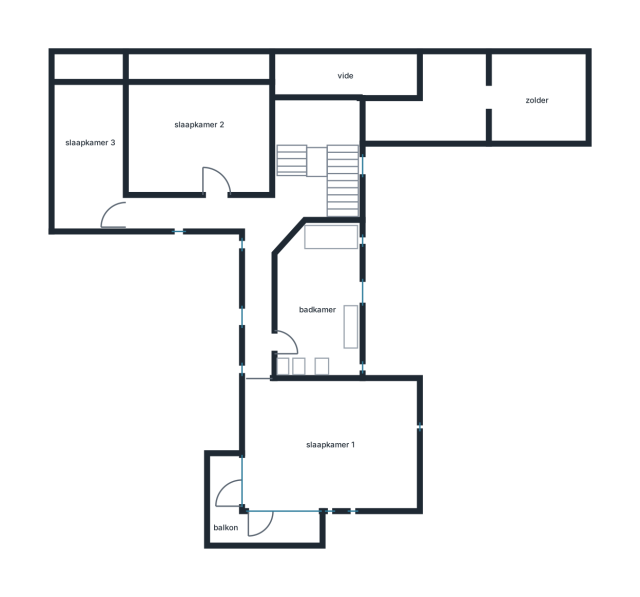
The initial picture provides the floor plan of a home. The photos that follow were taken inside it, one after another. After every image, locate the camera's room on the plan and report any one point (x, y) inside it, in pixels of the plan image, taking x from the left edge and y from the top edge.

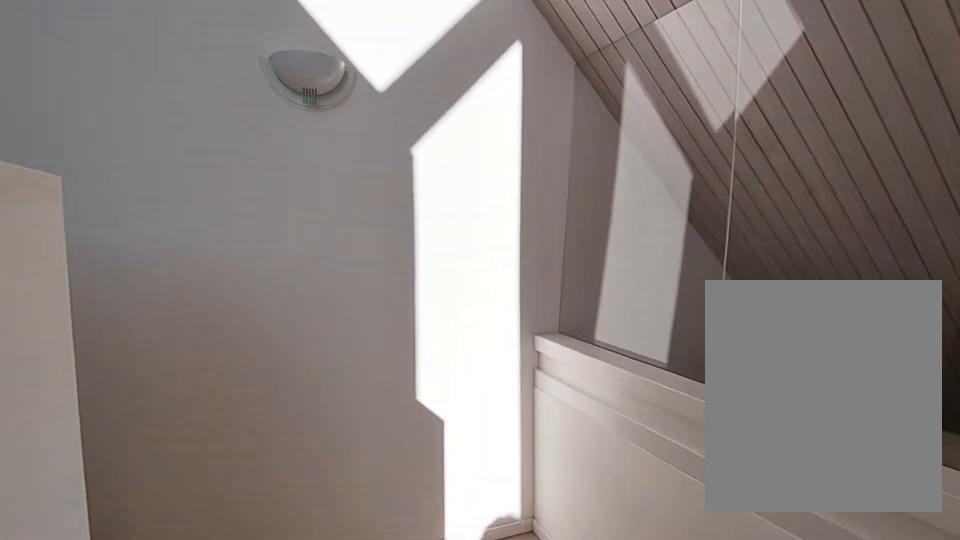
(266, 206)
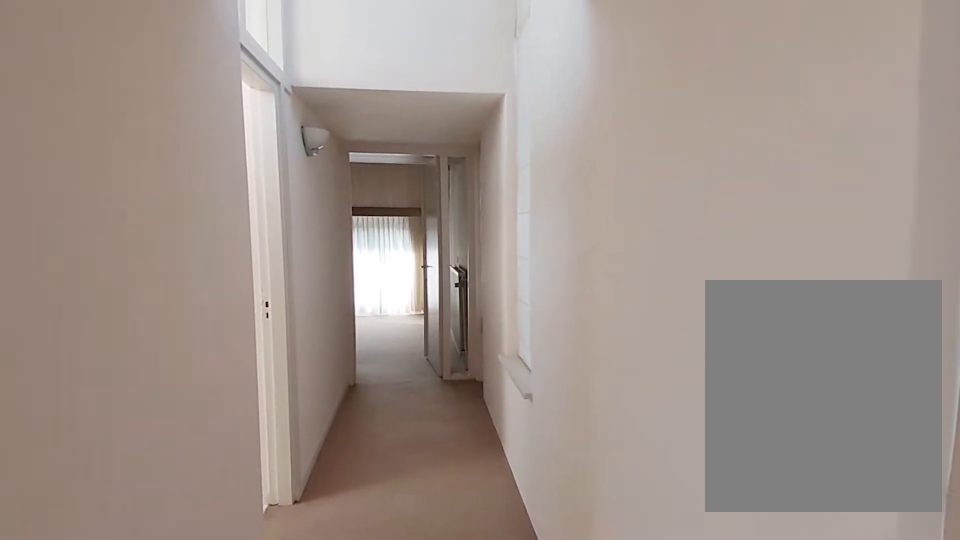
(266, 206)
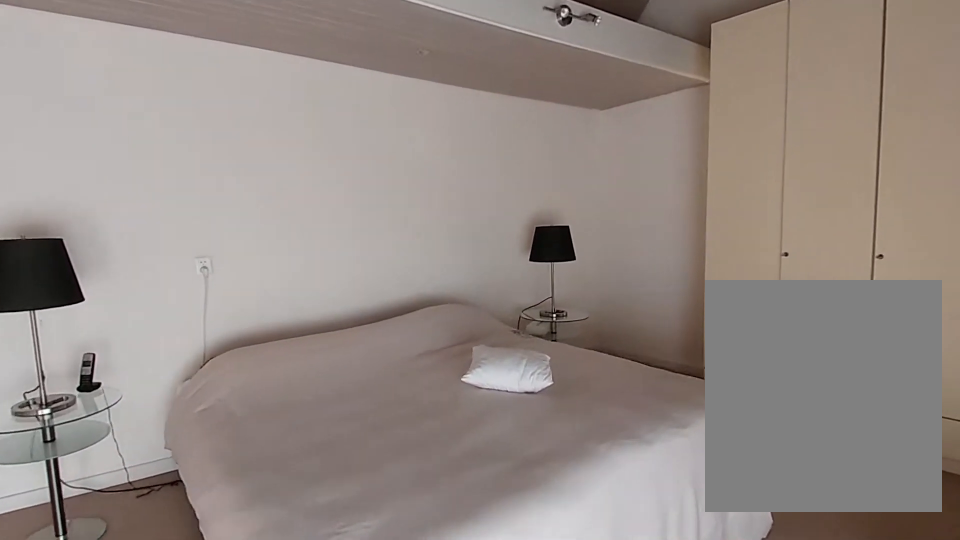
(330, 444)
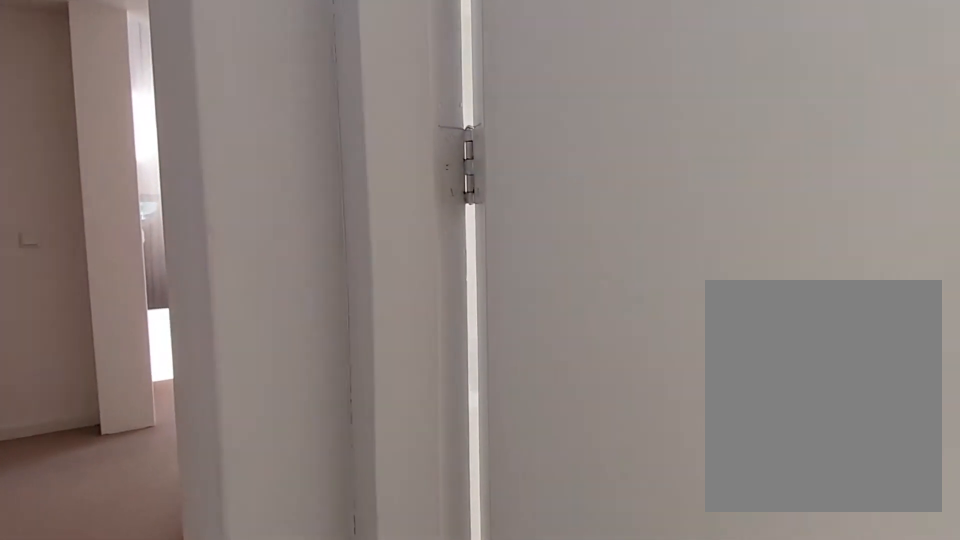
(266, 206)
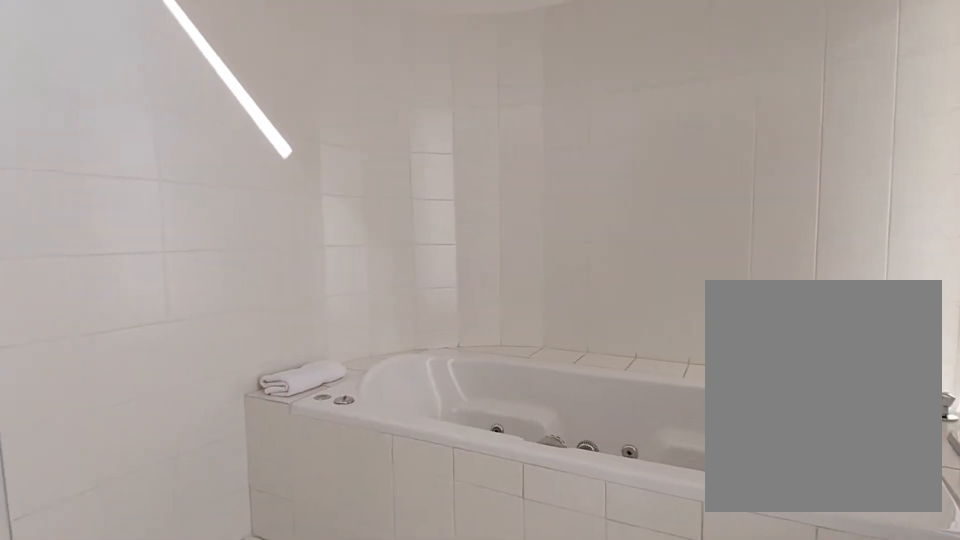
(318, 303)
